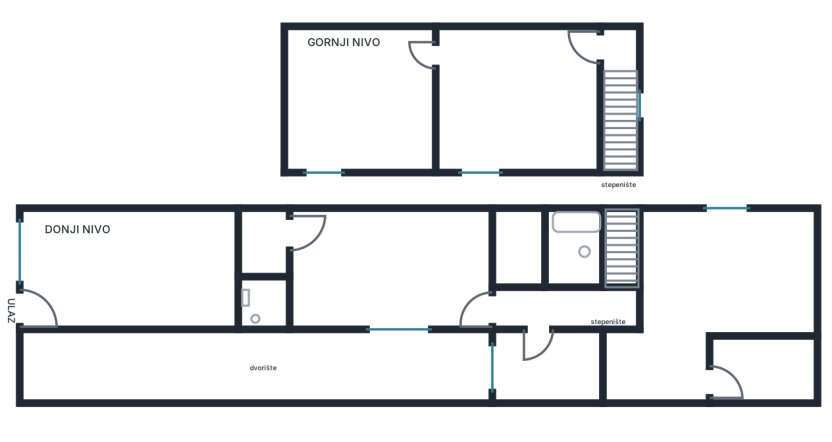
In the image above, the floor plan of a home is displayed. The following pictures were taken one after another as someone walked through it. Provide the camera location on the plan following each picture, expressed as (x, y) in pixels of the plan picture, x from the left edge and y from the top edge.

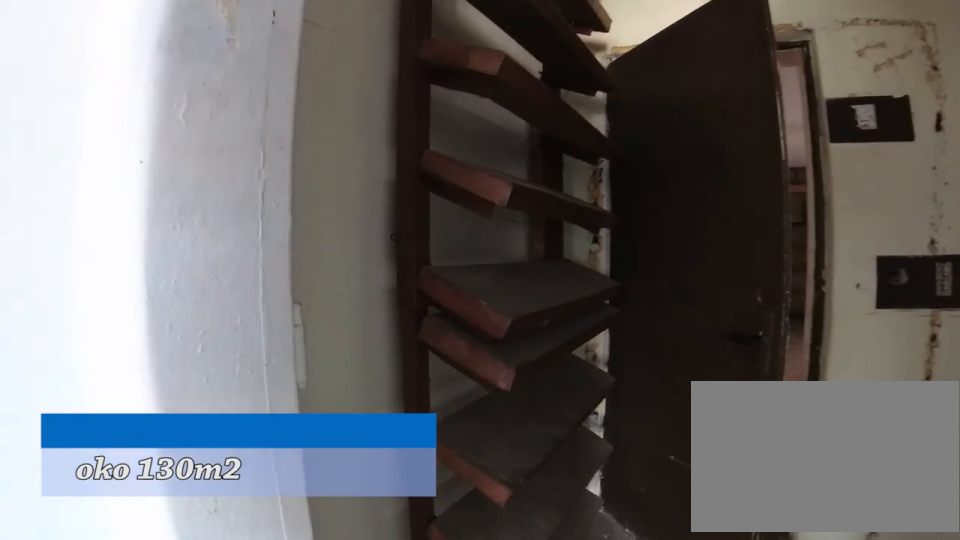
(210, 256)
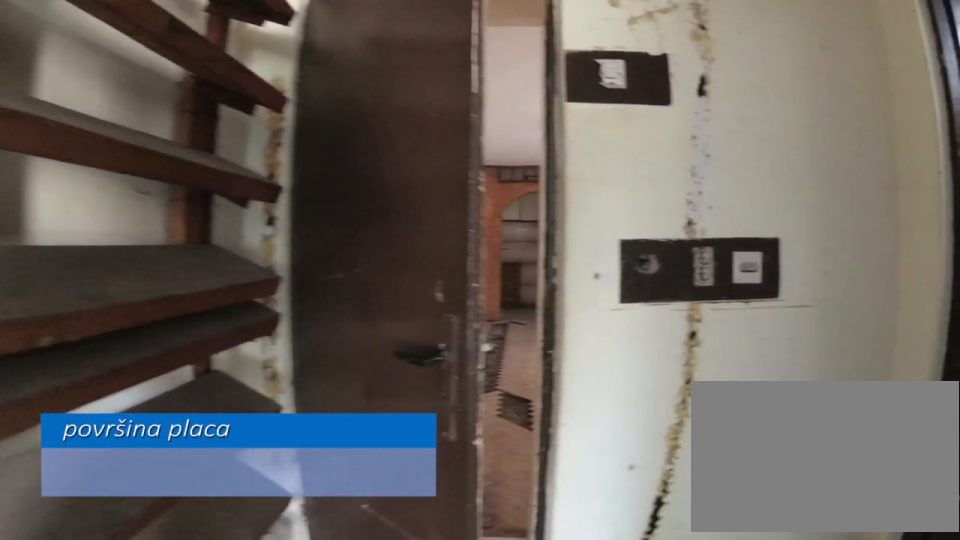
(228, 245)
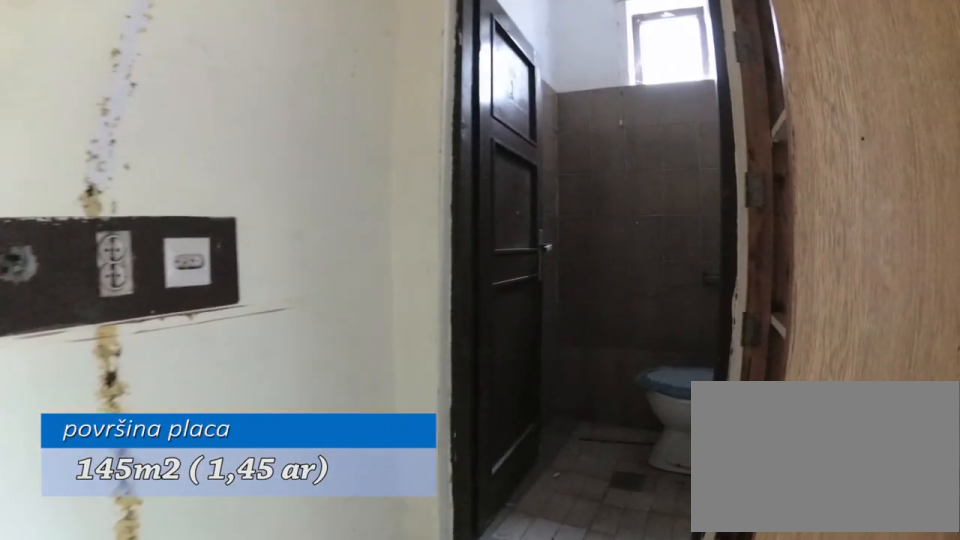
(261, 231)
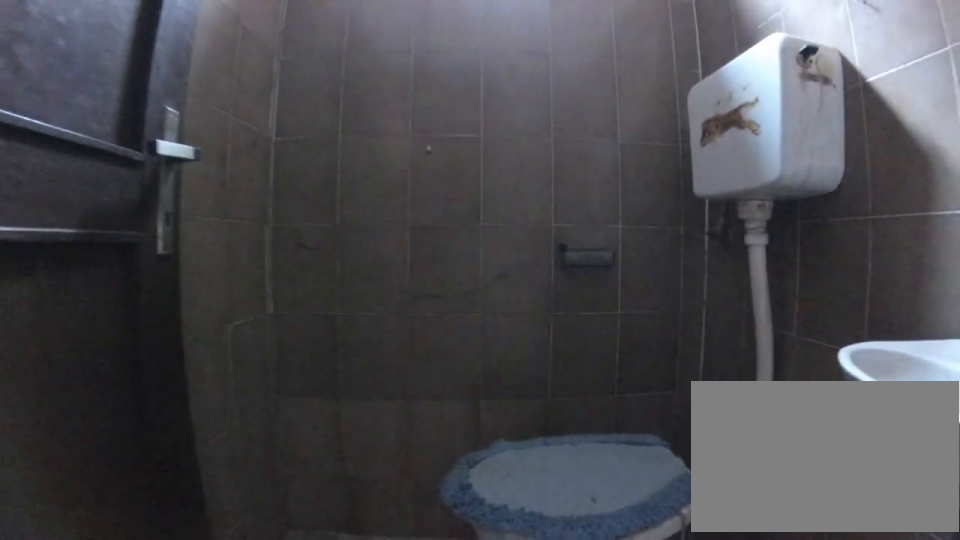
(264, 255)
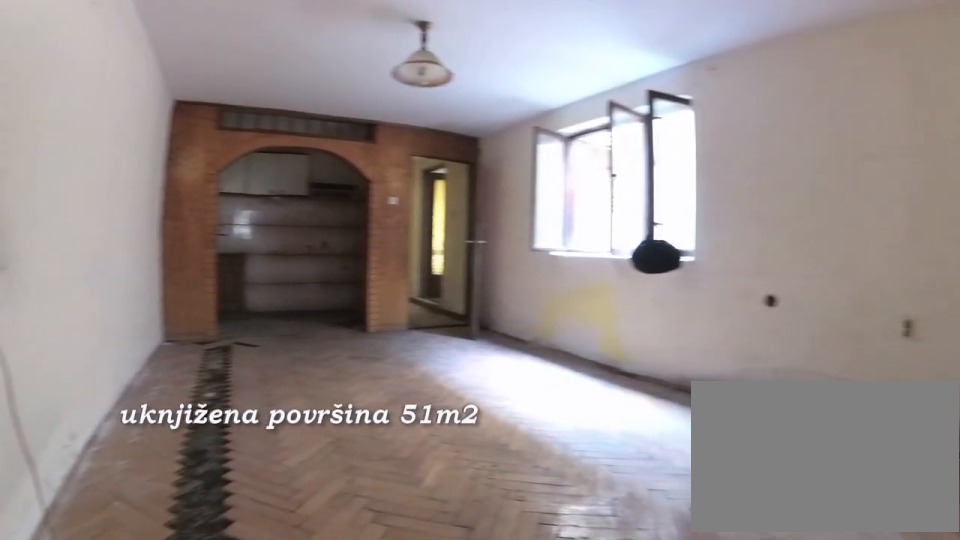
(269, 223)
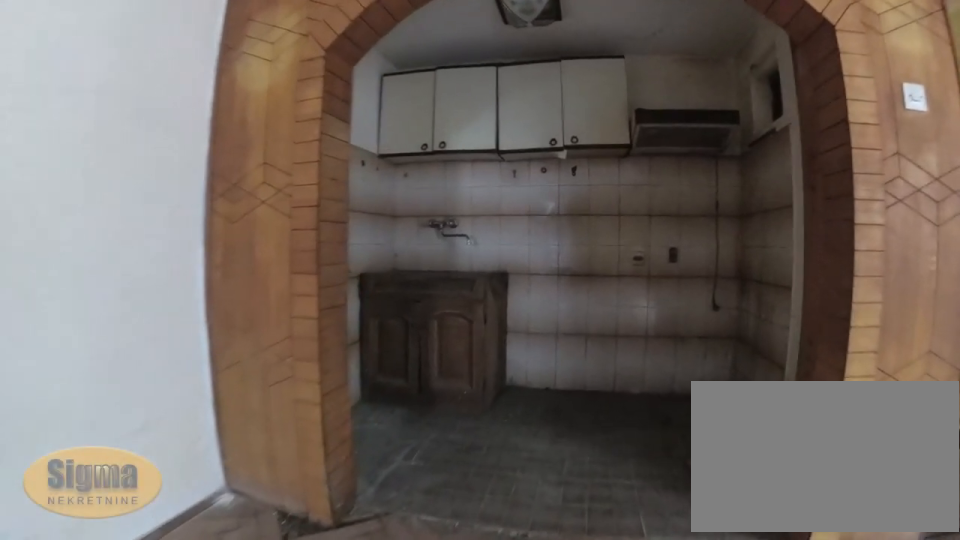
(409, 235)
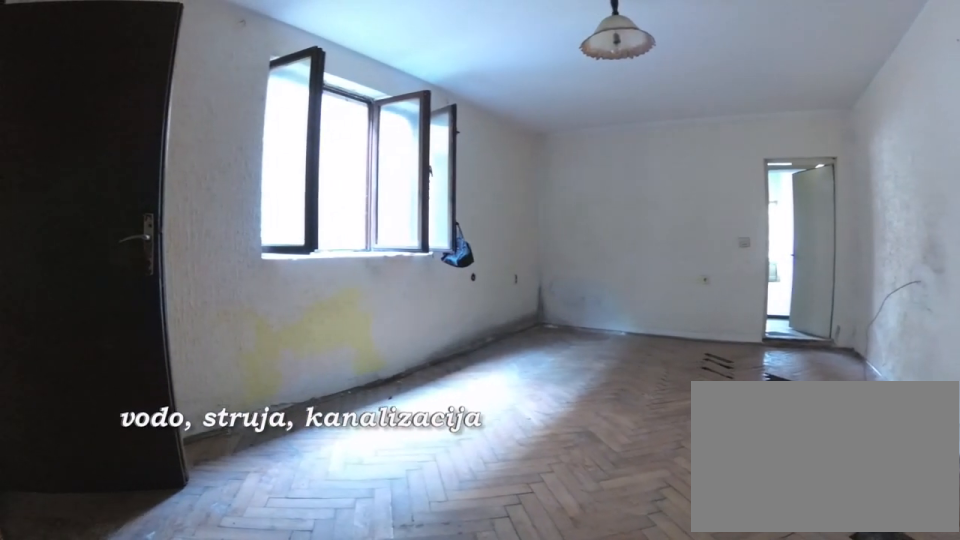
(492, 229)
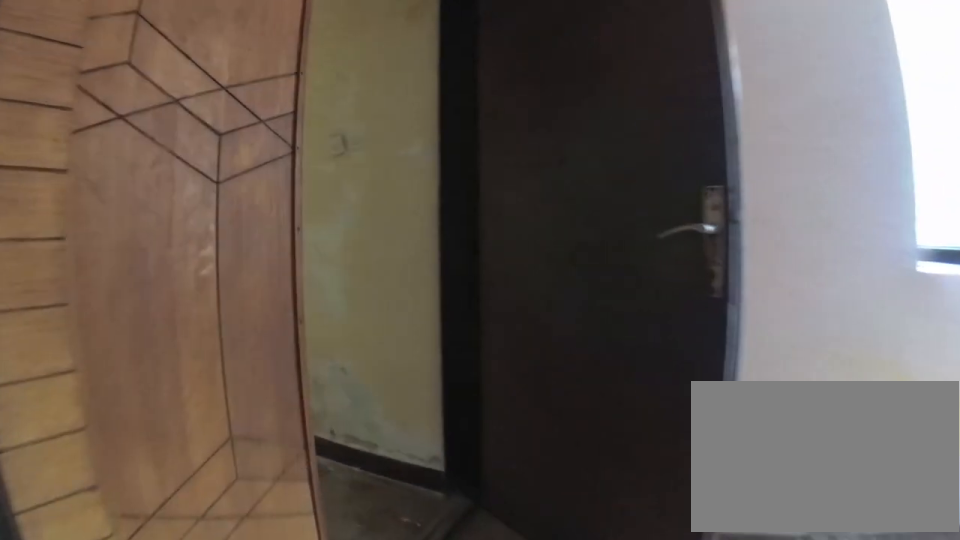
(470, 237)
